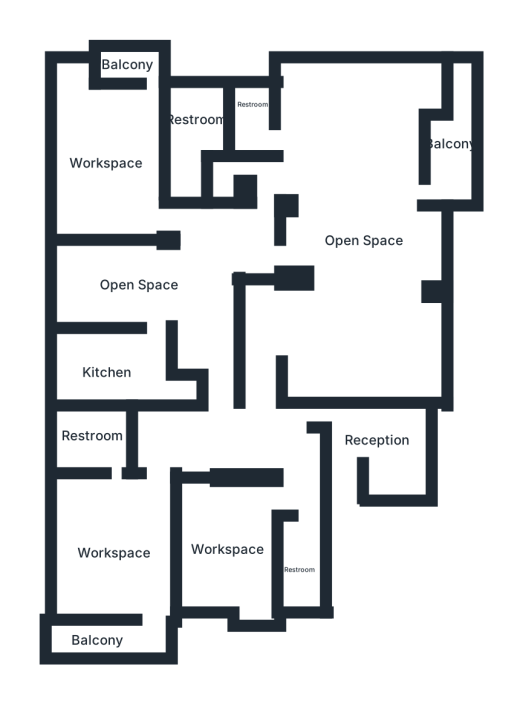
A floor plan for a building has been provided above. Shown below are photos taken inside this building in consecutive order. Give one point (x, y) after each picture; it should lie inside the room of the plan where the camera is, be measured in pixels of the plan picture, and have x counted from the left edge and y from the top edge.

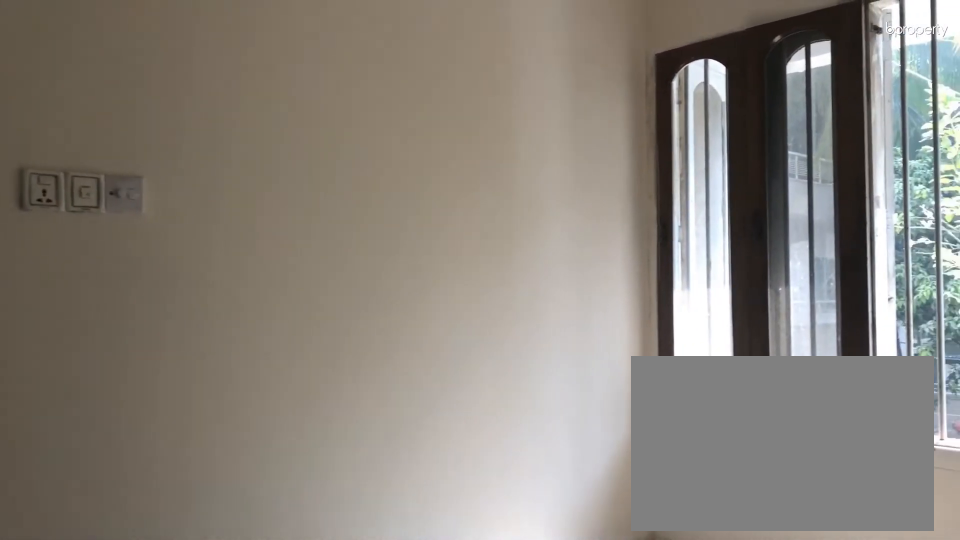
(375, 449)
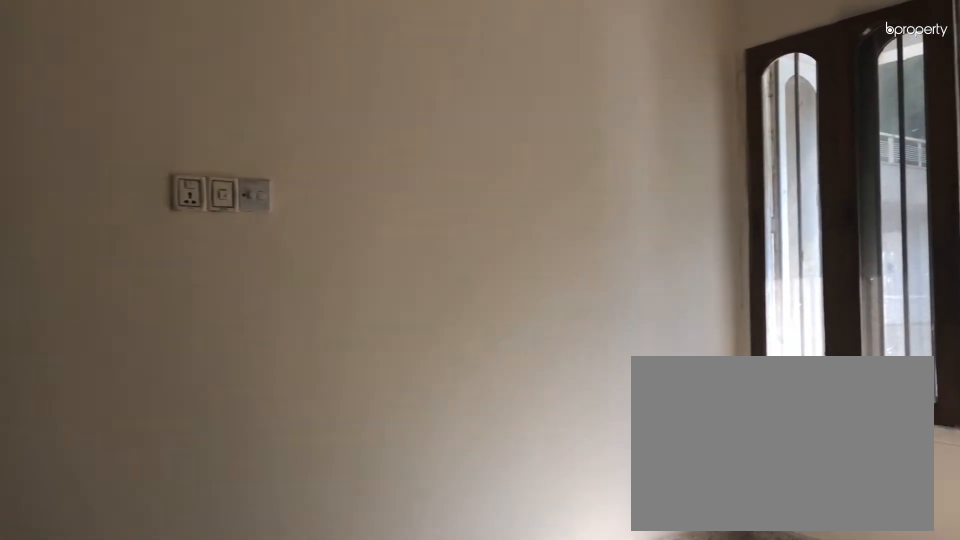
(375, 449)
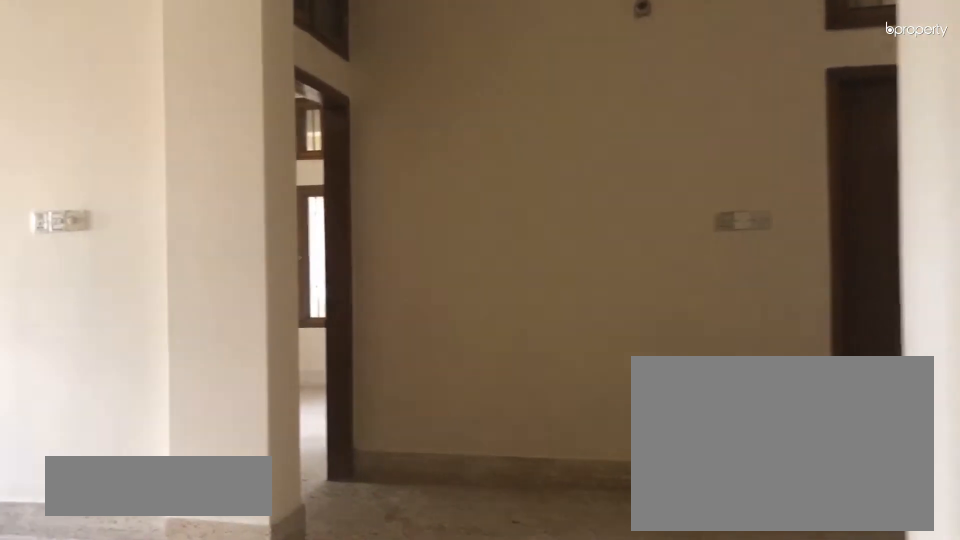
(186, 289)
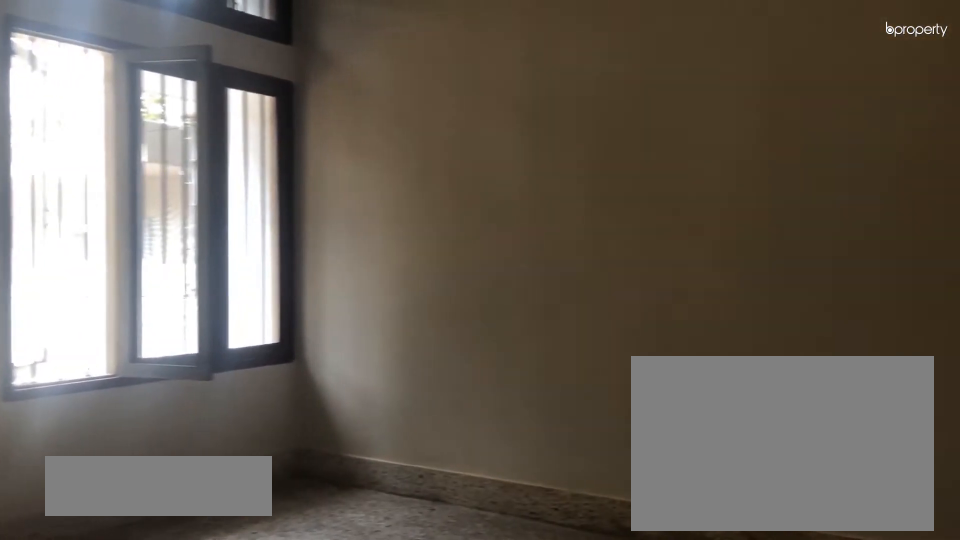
(227, 550)
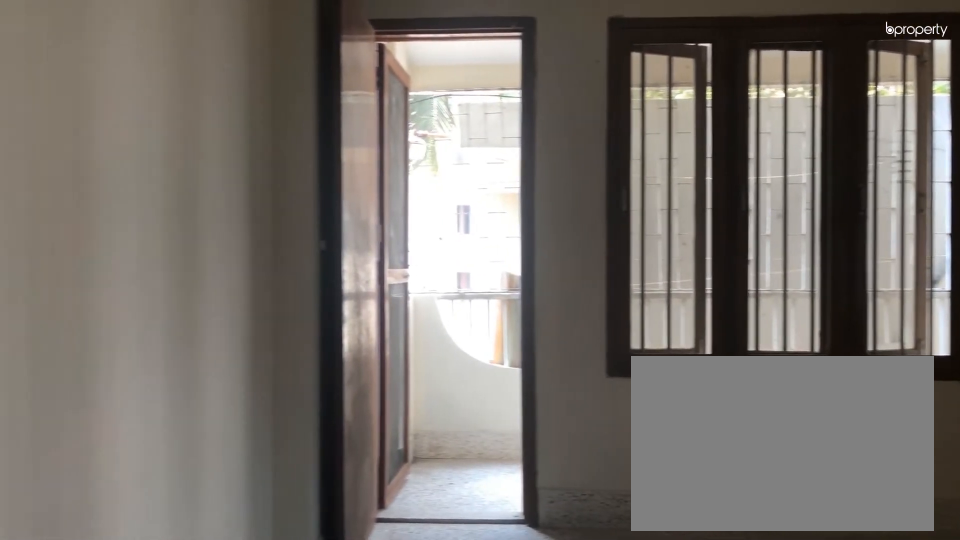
(119, 535)
